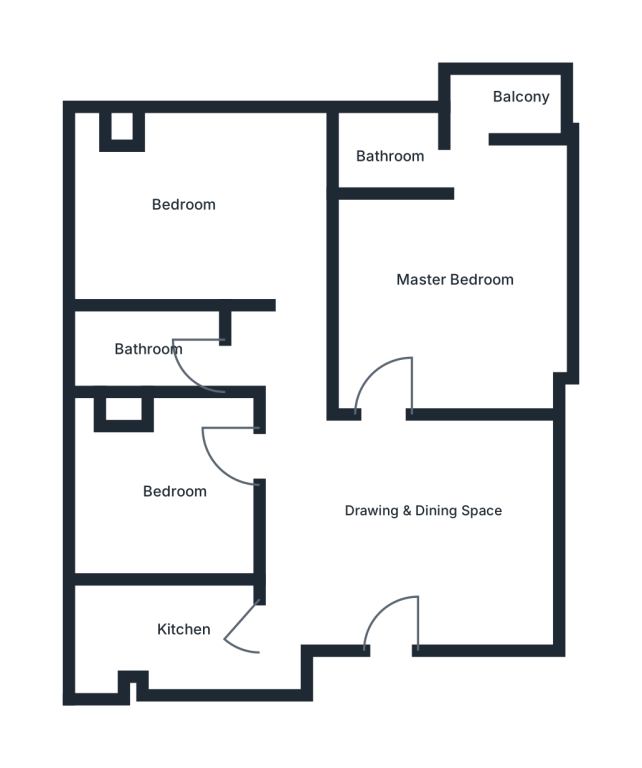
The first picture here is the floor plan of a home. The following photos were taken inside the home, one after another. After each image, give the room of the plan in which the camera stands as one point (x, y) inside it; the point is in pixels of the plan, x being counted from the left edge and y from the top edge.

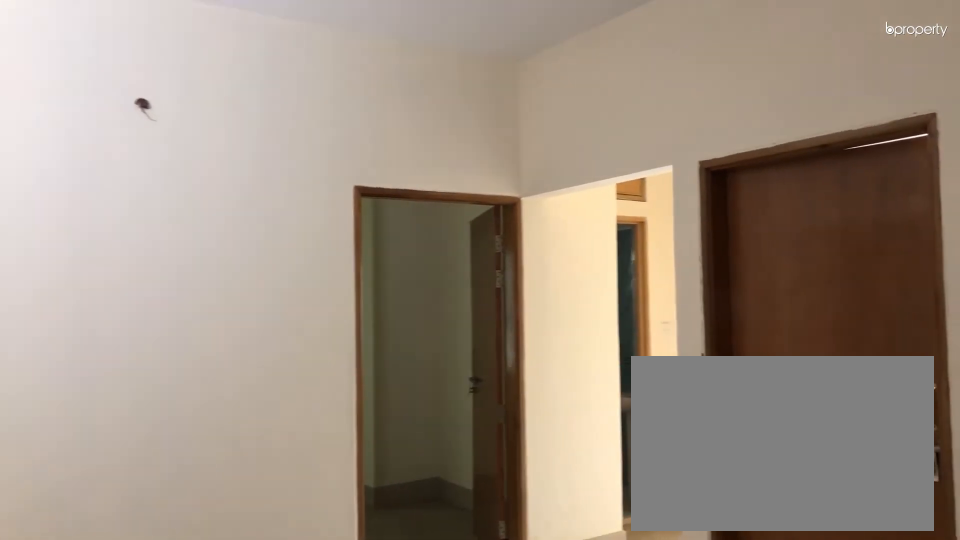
(377, 519)
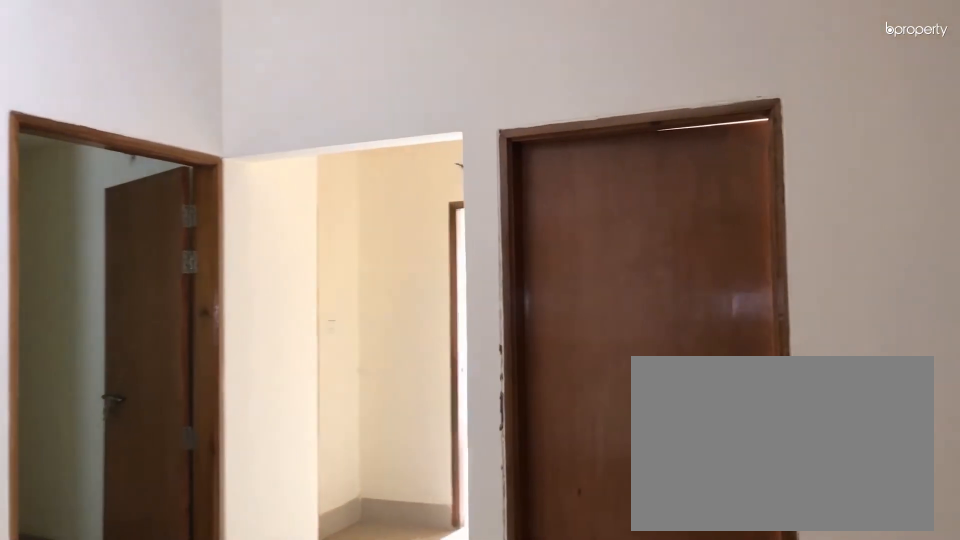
(377, 519)
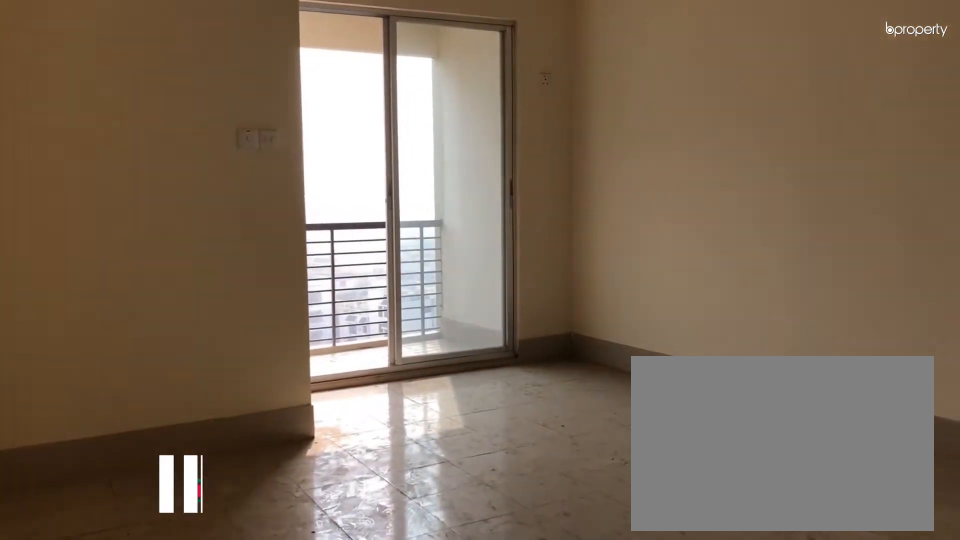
(474, 277)
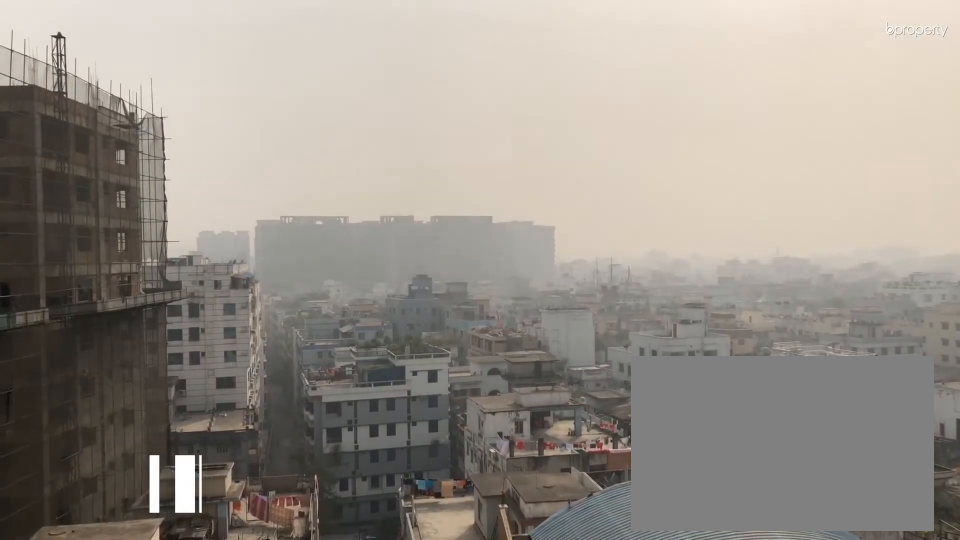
(506, 108)
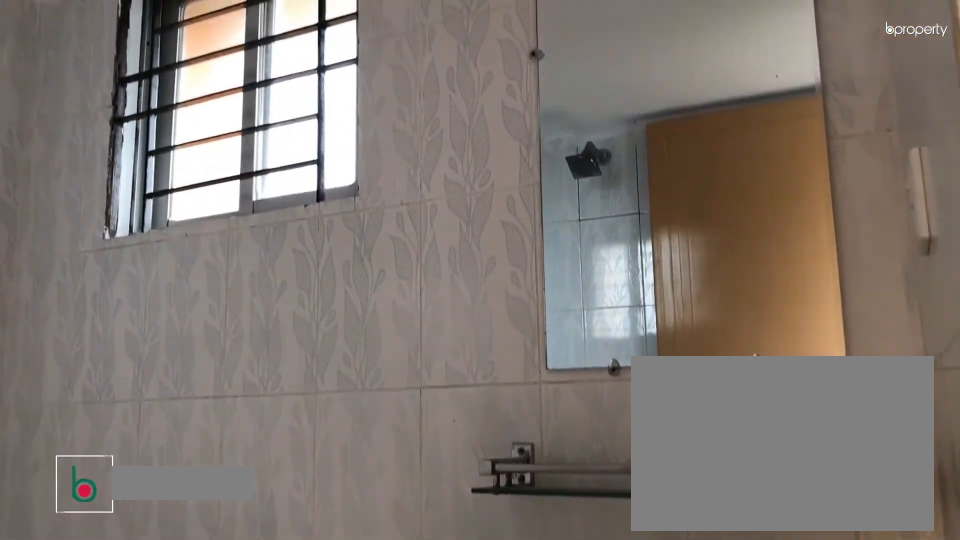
(390, 154)
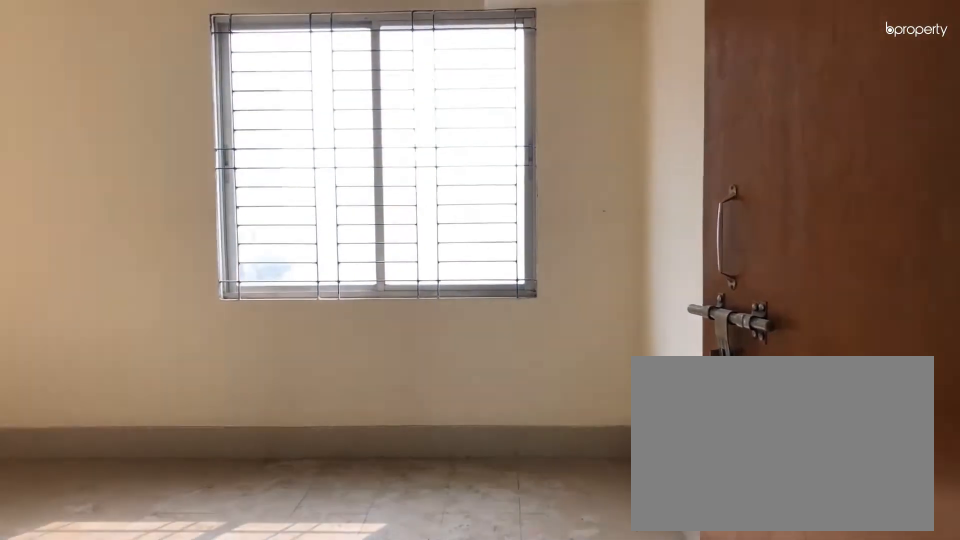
(288, 285)
